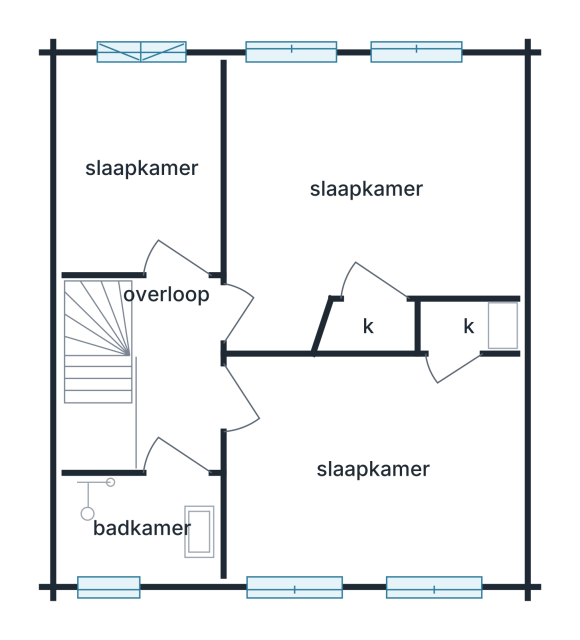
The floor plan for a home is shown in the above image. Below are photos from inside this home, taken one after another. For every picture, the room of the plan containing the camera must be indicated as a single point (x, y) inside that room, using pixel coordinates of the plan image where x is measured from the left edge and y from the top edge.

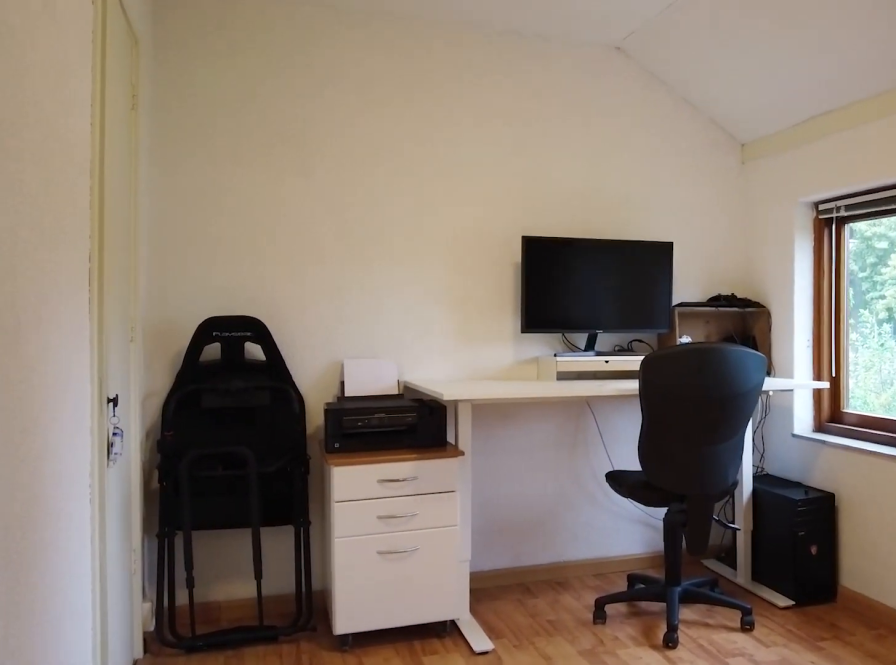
(372, 466)
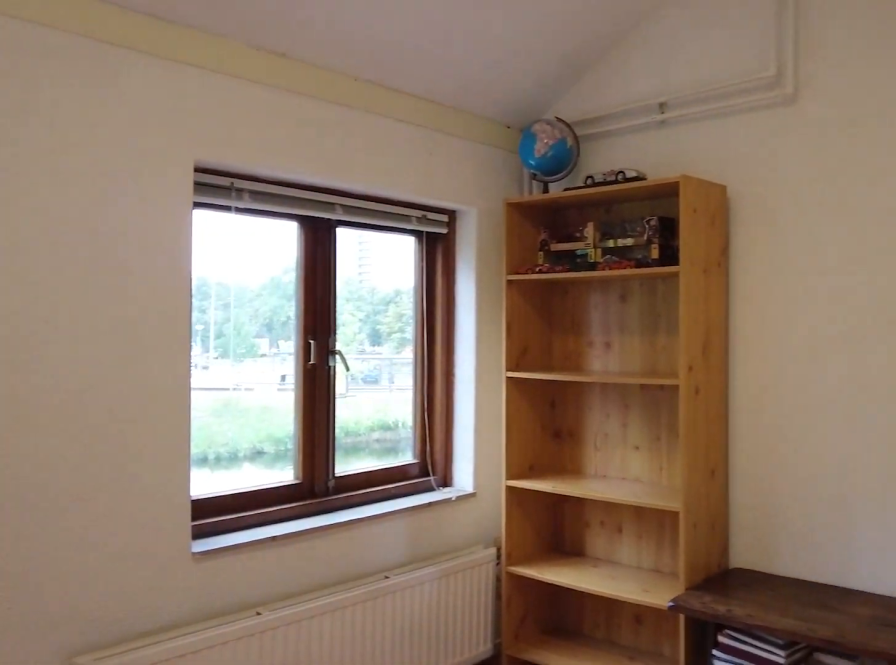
(372, 466)
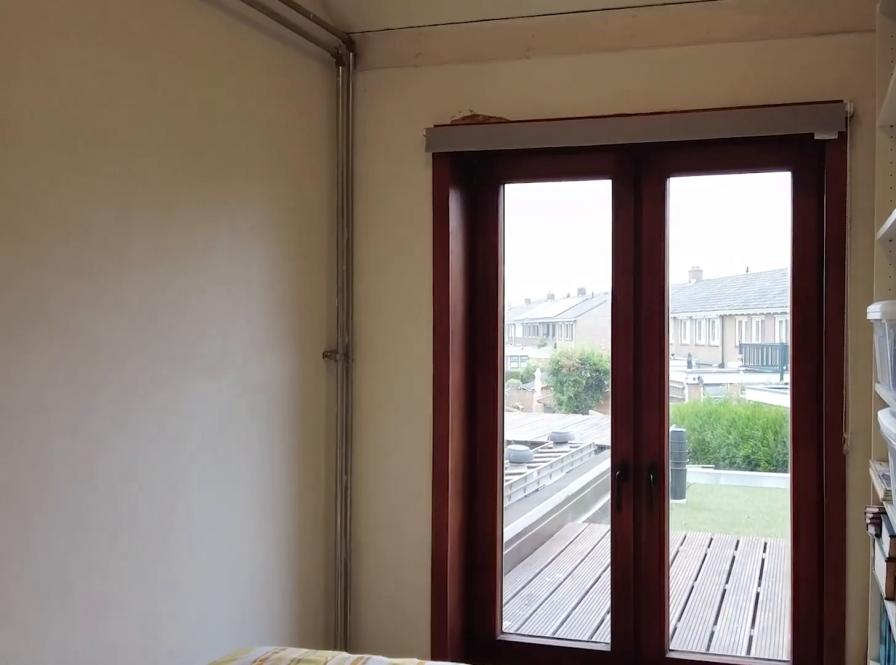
(141, 166)
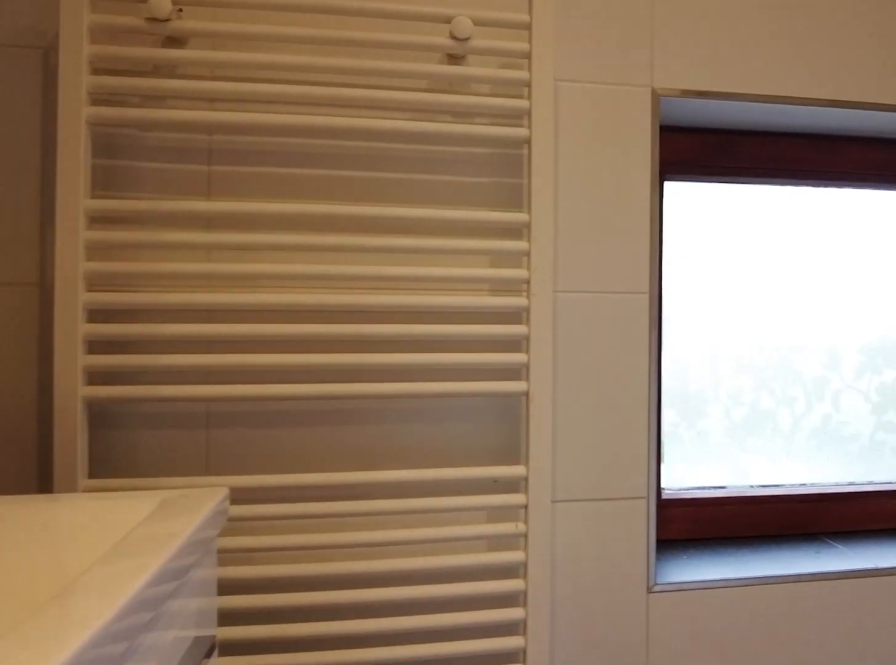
(143, 525)
